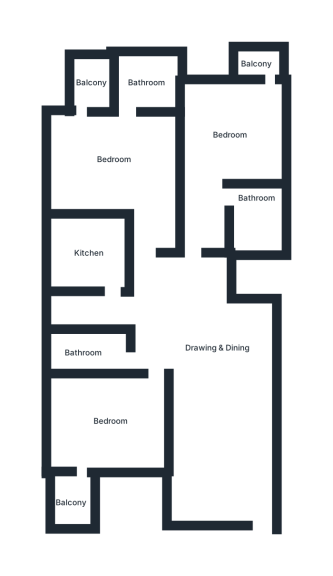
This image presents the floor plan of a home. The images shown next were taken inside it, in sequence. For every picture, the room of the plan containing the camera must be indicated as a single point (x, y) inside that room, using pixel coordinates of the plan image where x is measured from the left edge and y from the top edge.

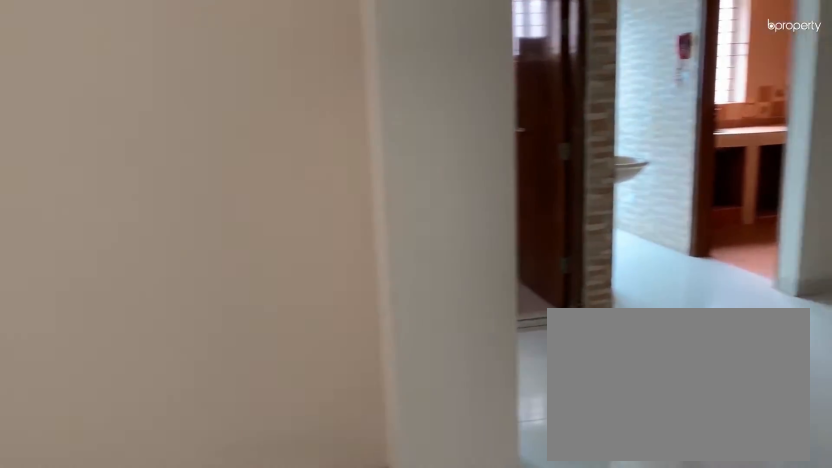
(218, 361)
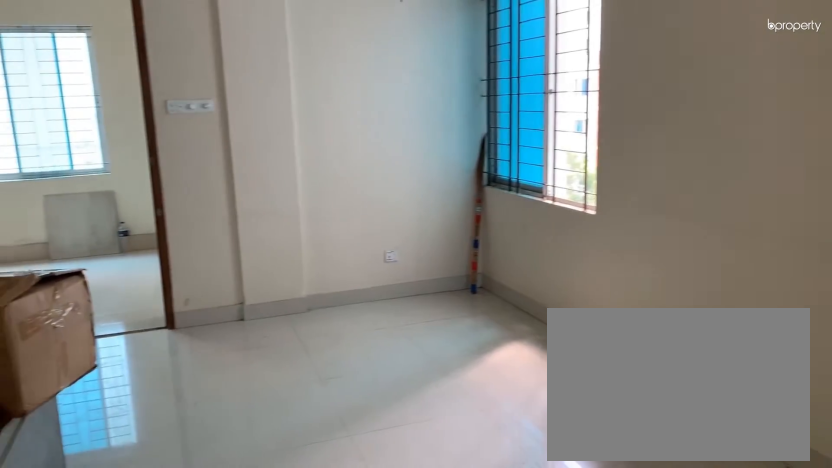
(218, 361)
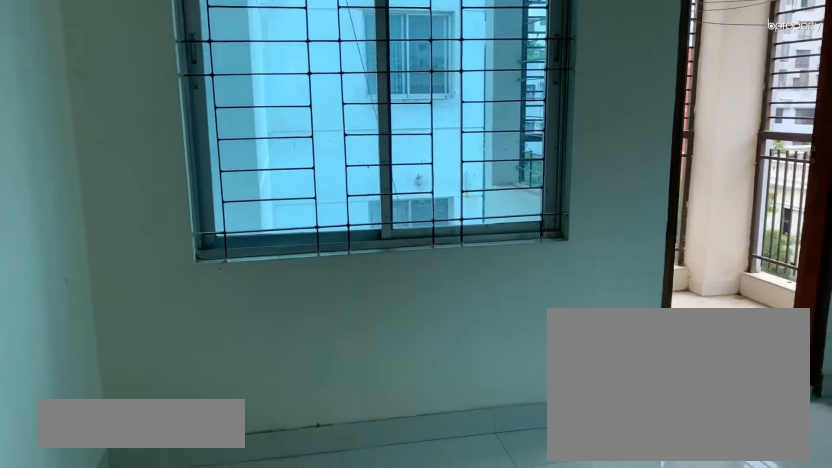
(91, 429)
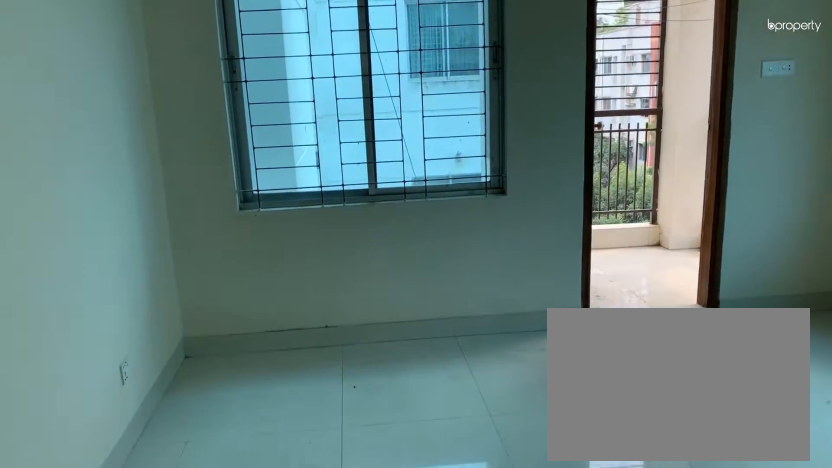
(91, 429)
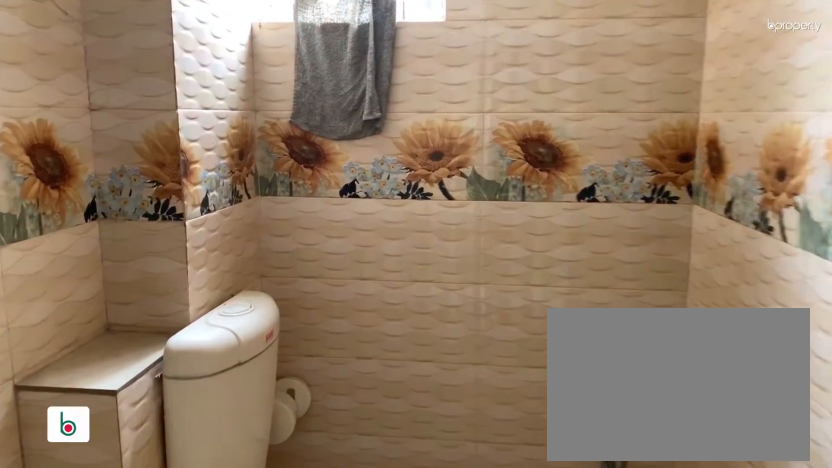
(81, 353)
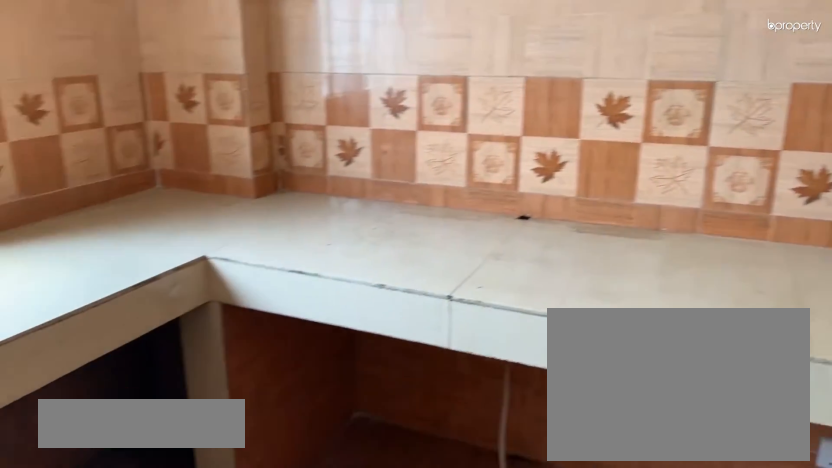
(85, 254)
